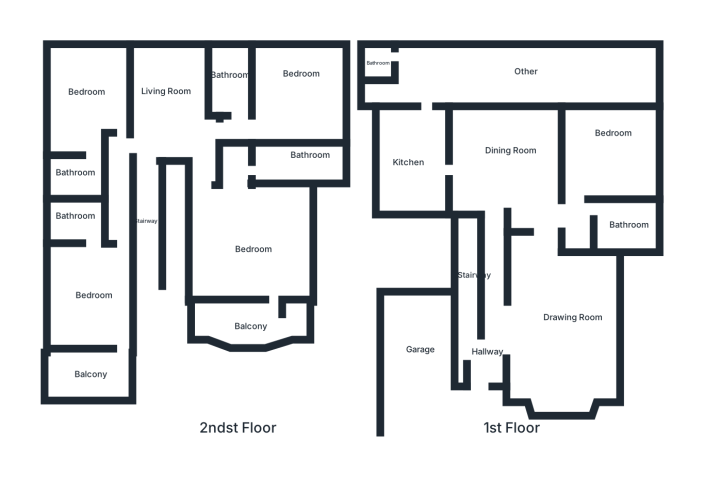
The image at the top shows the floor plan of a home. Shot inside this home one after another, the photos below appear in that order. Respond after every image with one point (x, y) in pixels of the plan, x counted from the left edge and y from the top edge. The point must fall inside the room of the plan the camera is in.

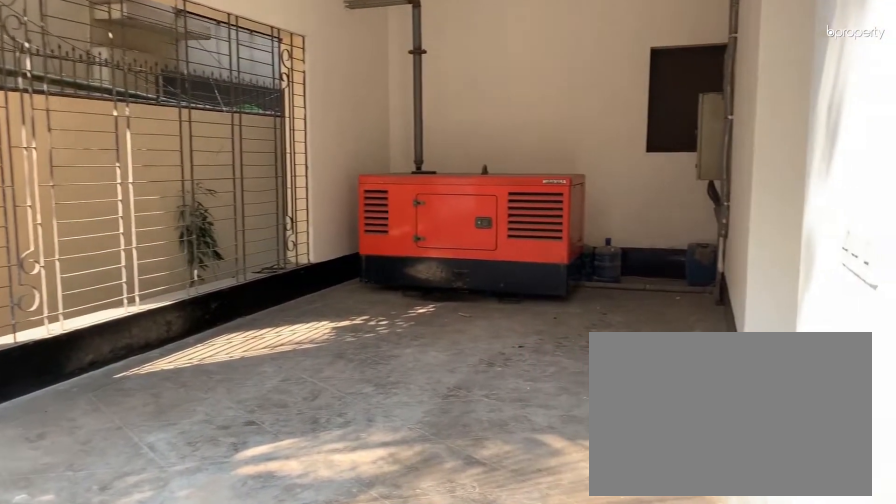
(420, 358)
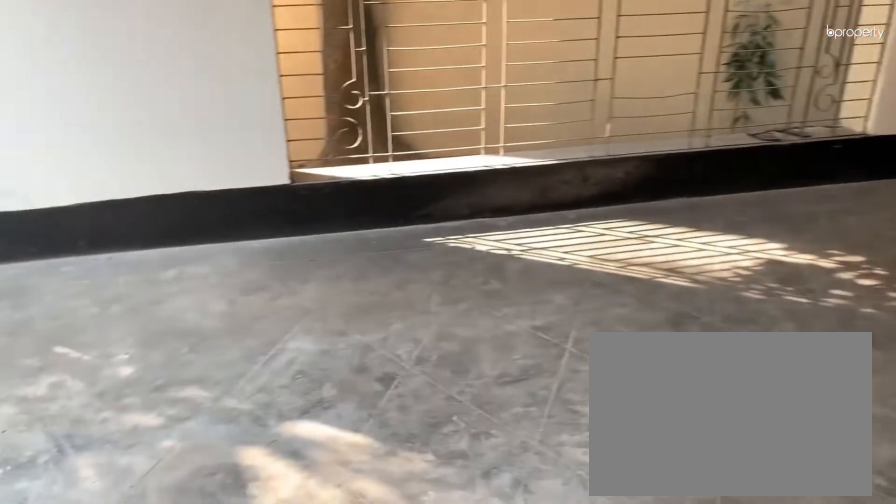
(420, 358)
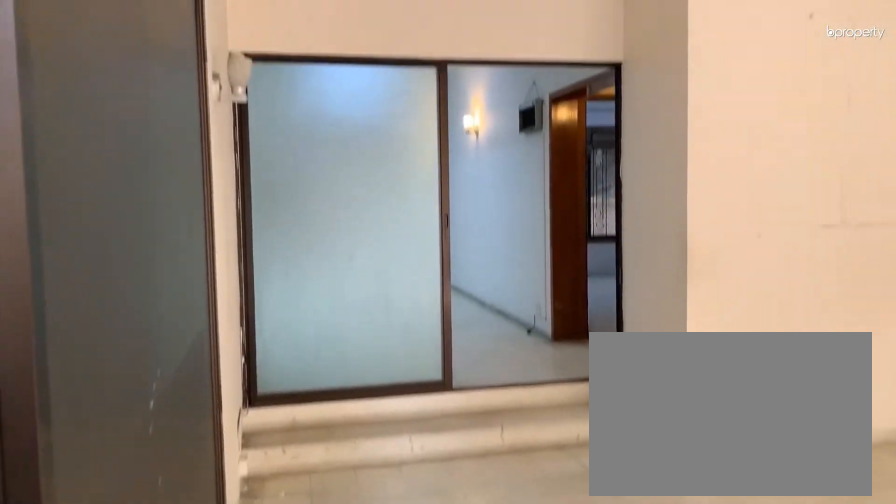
(565, 321)
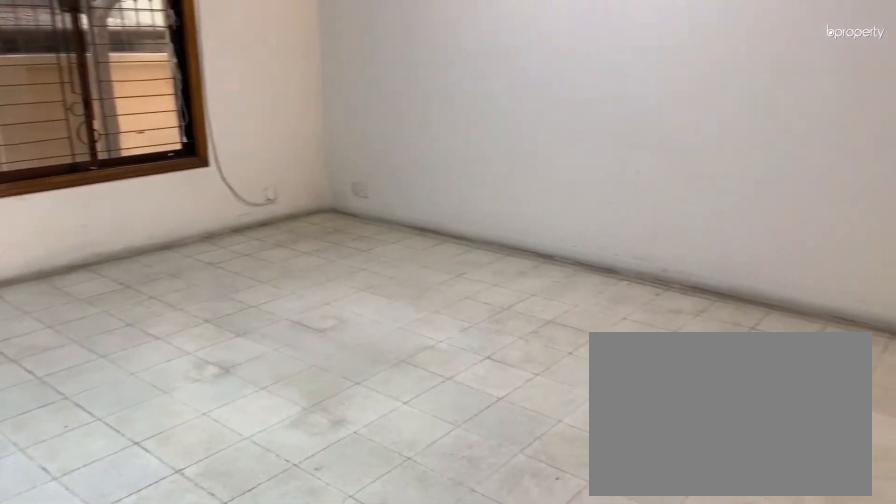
(513, 154)
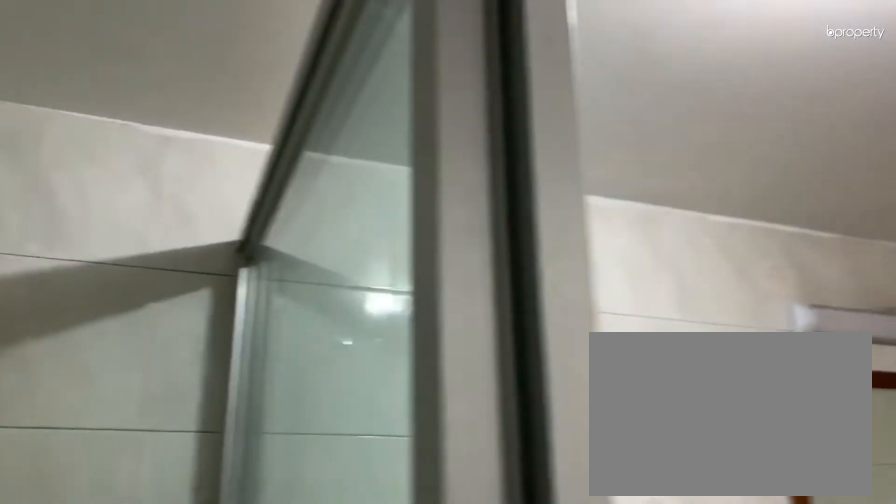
(623, 226)
